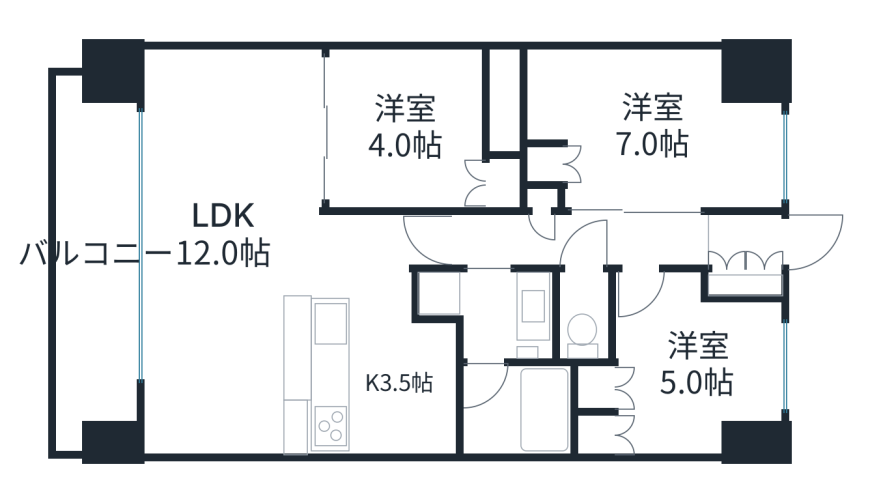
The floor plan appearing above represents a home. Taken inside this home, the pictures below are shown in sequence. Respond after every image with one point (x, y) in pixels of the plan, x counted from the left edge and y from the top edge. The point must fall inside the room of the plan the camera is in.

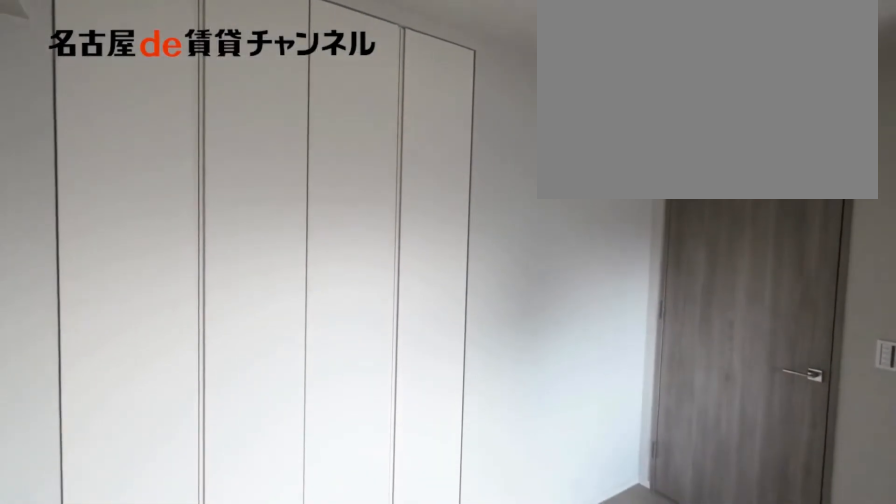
(697, 367)
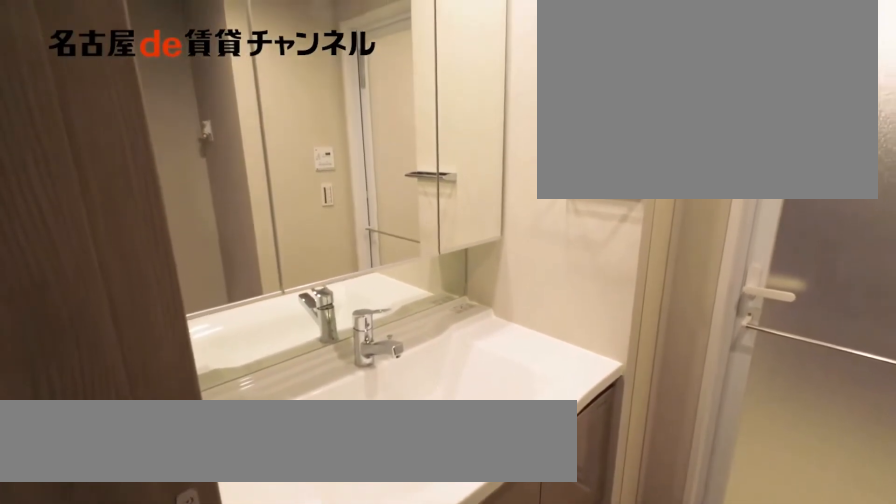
(492, 311)
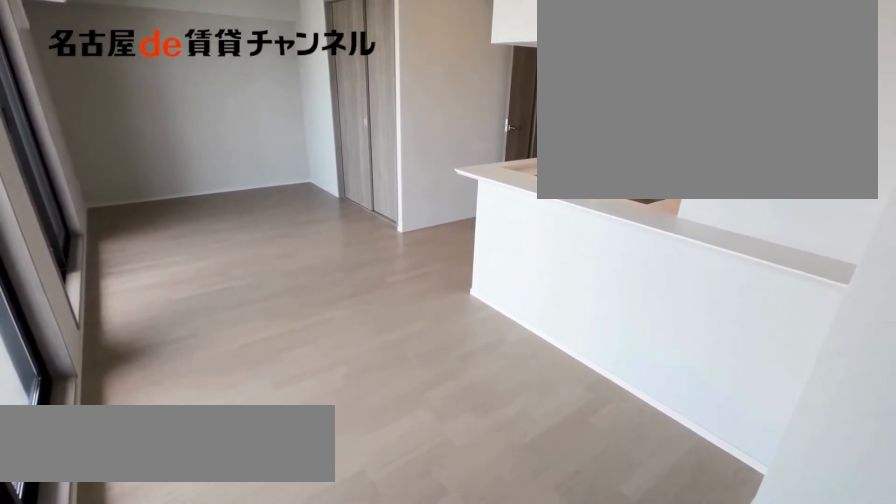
(224, 239)
